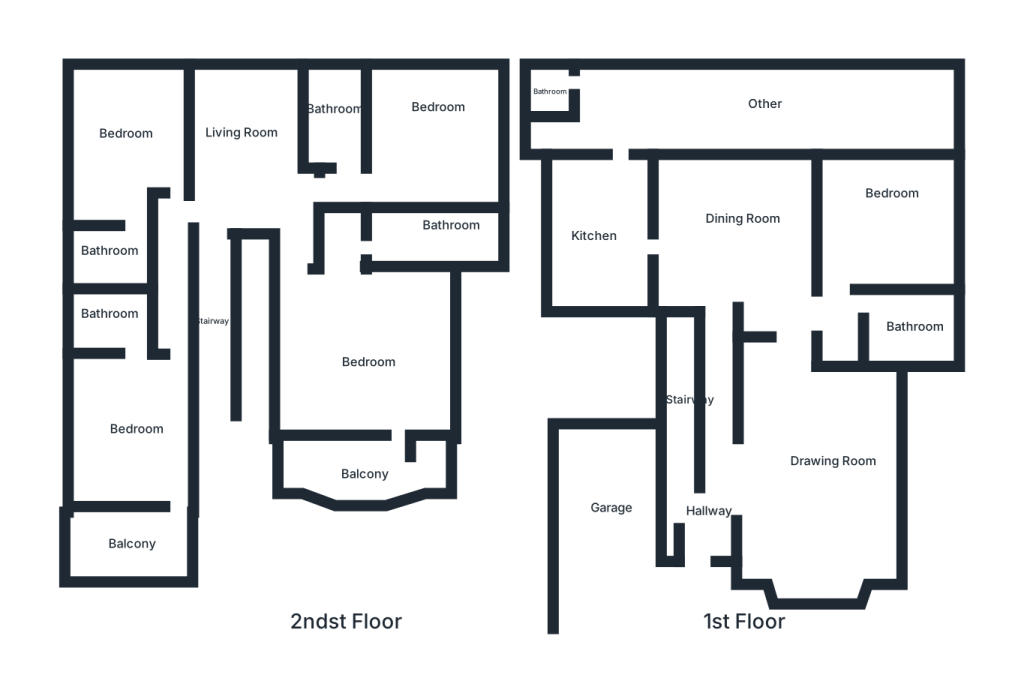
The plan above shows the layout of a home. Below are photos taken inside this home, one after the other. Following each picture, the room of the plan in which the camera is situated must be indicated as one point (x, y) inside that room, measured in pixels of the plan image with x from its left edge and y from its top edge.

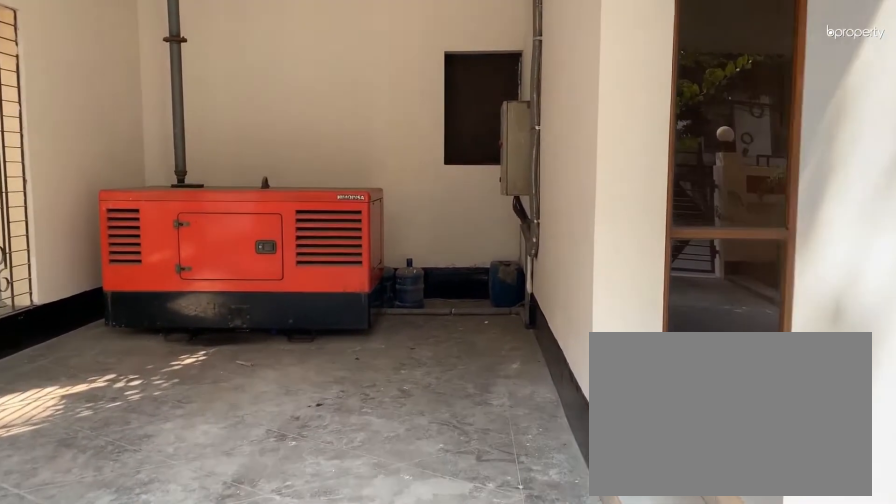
(611, 520)
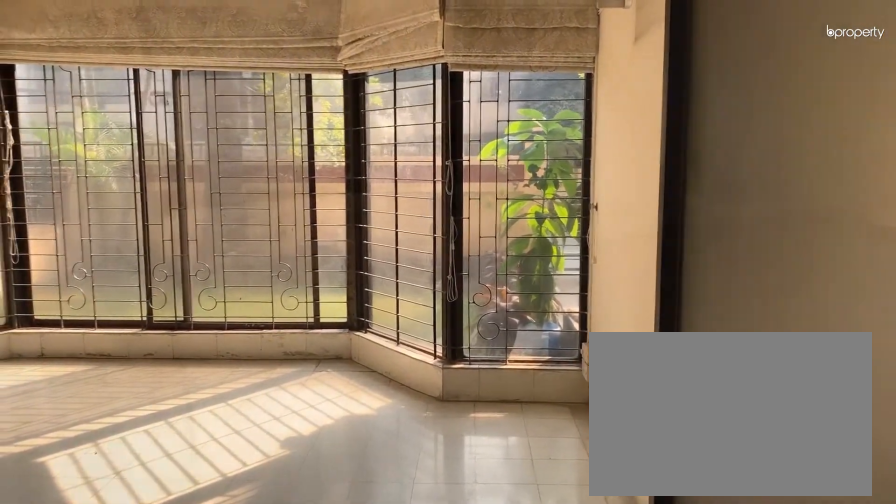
(822, 466)
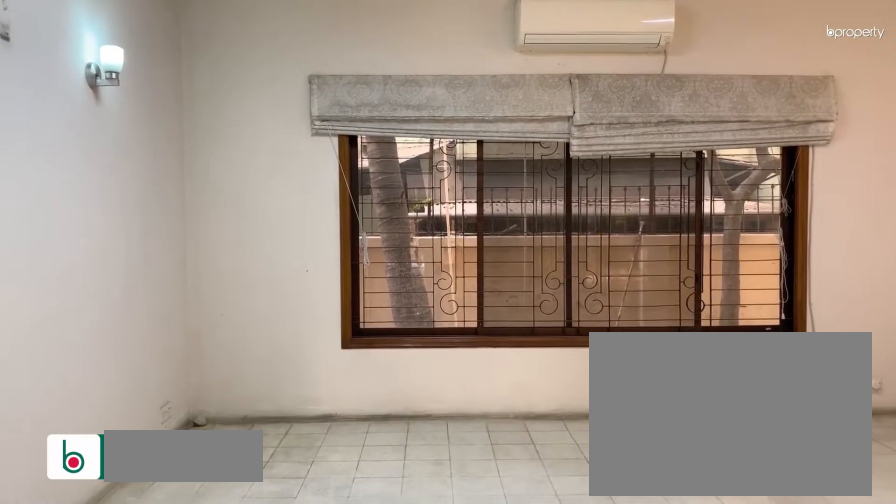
(746, 225)
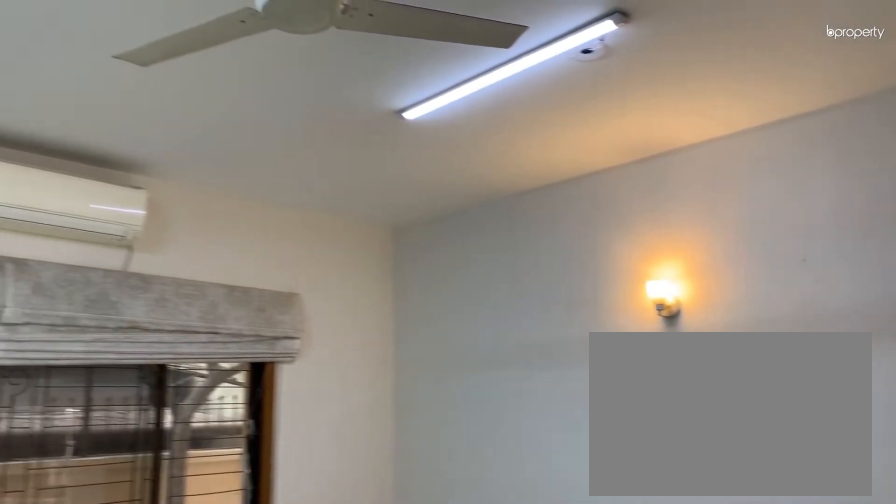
(746, 225)
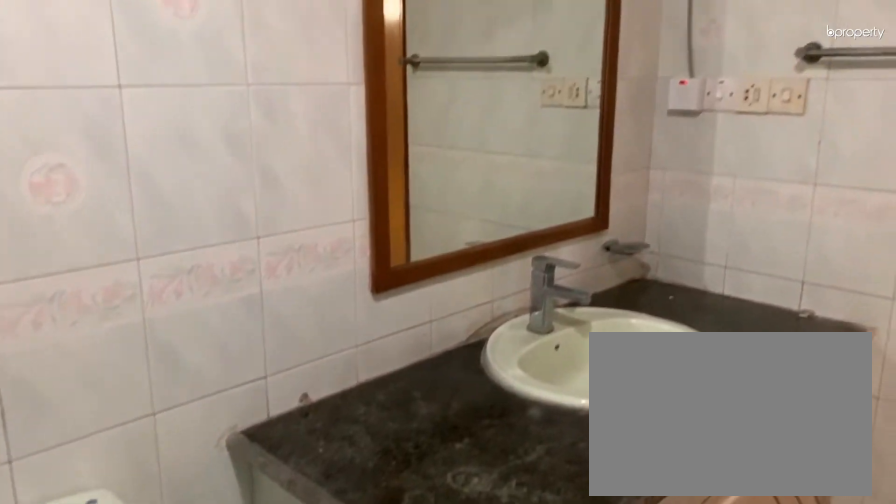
(906, 327)
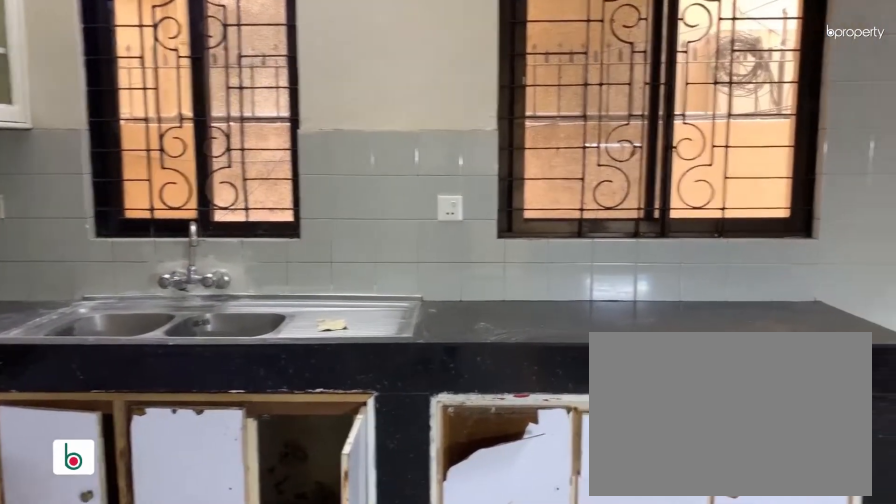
(577, 234)
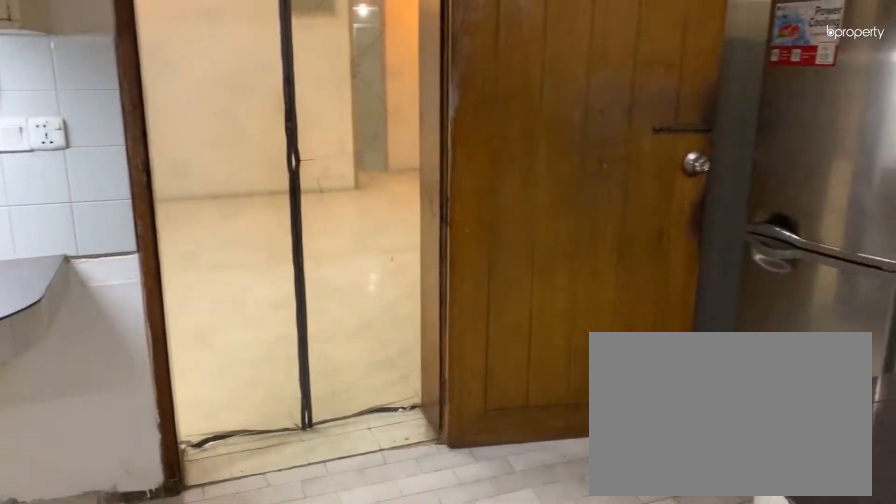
(577, 234)
